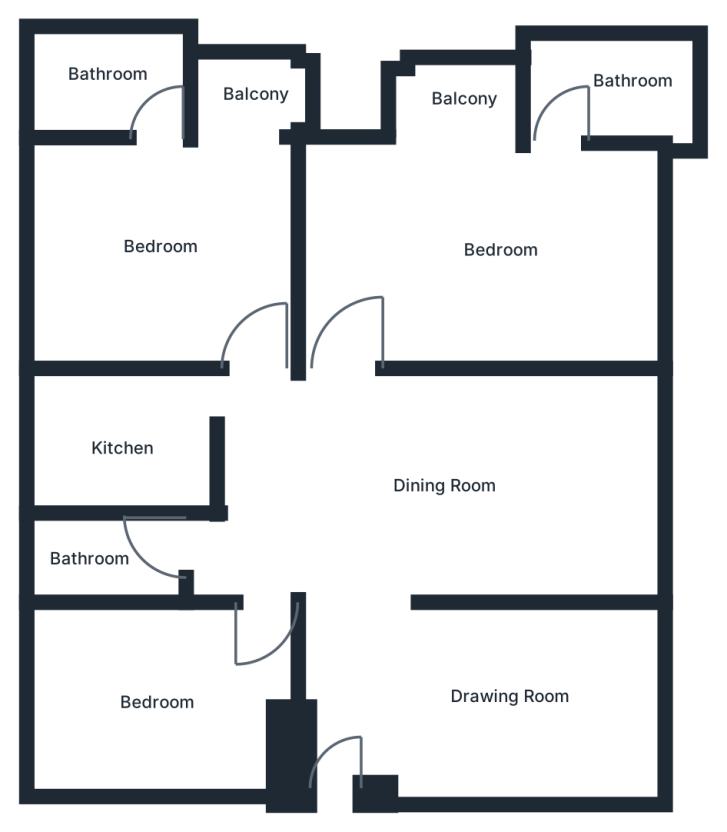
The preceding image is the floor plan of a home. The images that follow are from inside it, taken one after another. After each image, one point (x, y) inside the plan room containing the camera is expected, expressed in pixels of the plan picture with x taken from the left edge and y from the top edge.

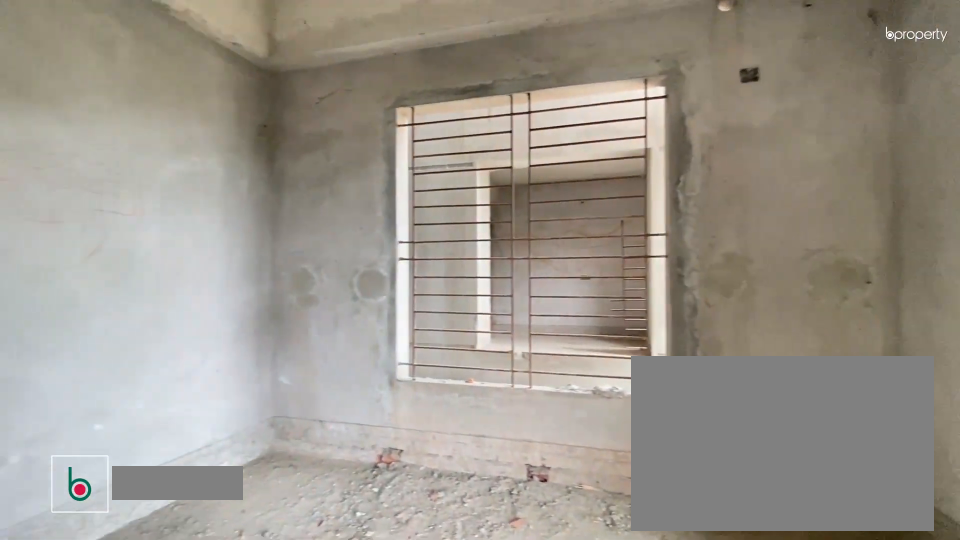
(163, 235)
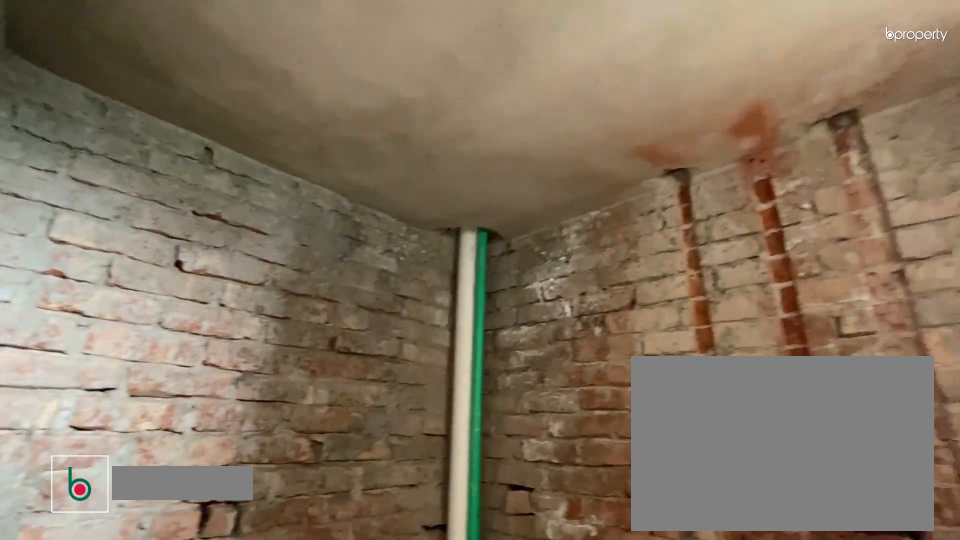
(123, 79)
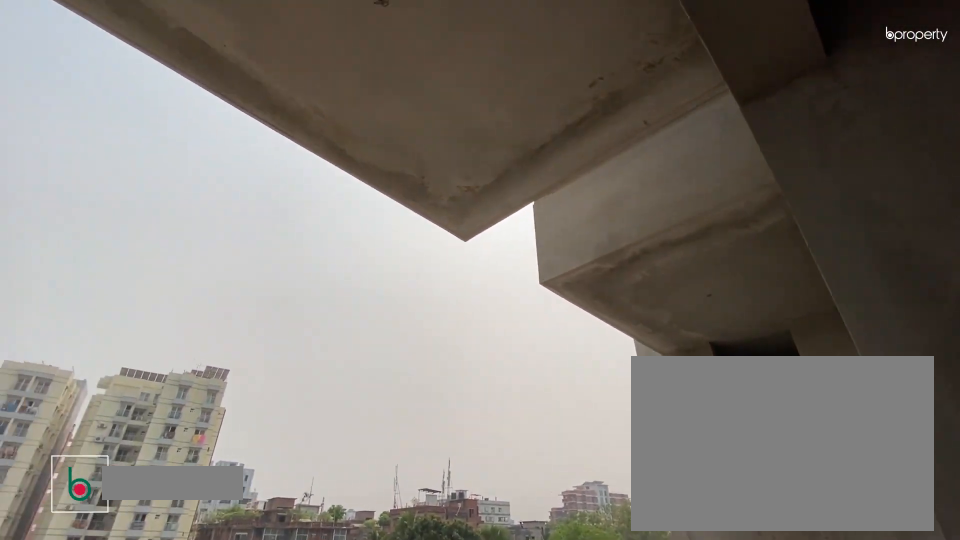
(241, 92)
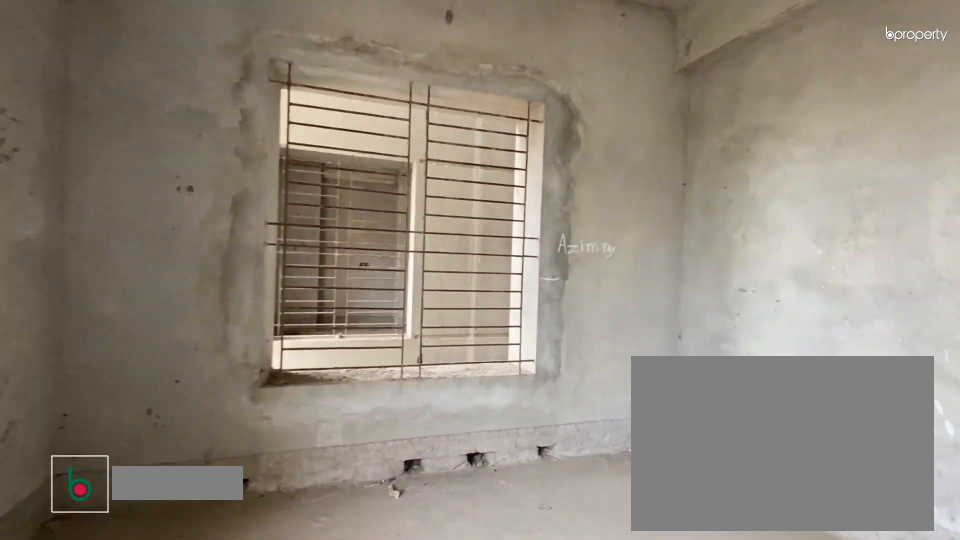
(455, 241)
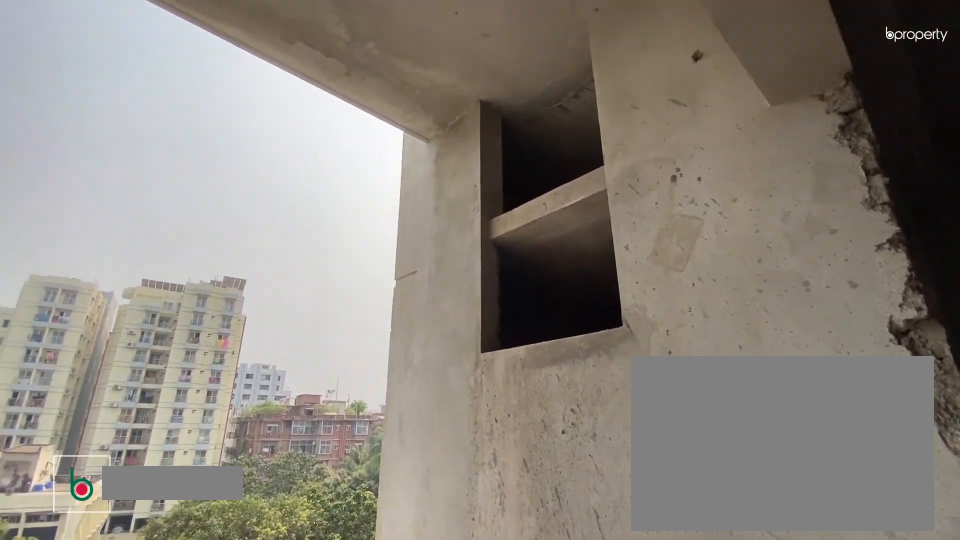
(463, 115)
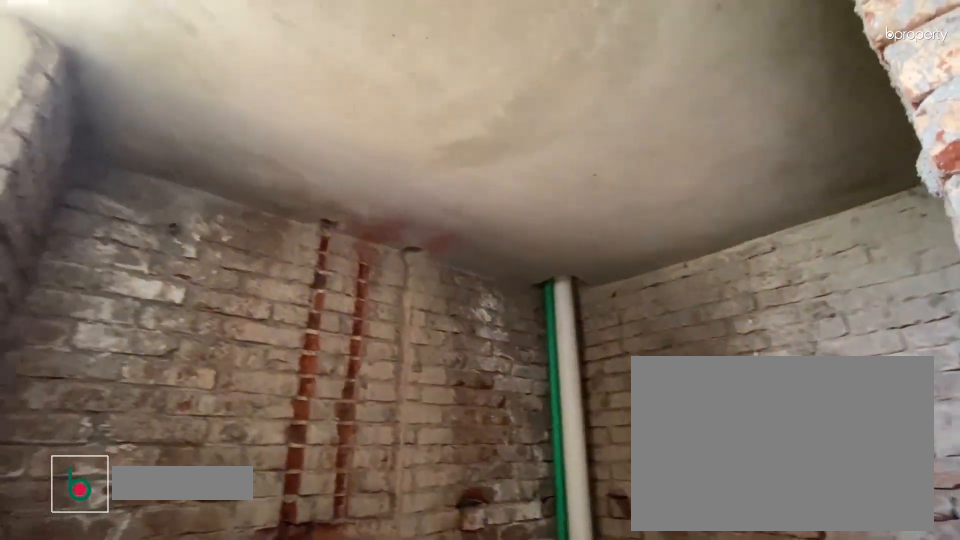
(635, 93)
